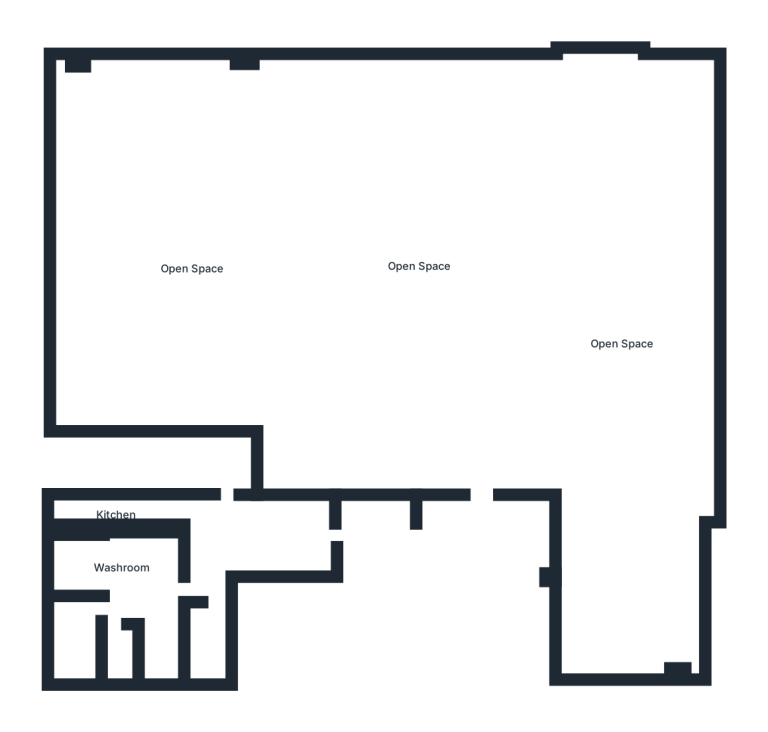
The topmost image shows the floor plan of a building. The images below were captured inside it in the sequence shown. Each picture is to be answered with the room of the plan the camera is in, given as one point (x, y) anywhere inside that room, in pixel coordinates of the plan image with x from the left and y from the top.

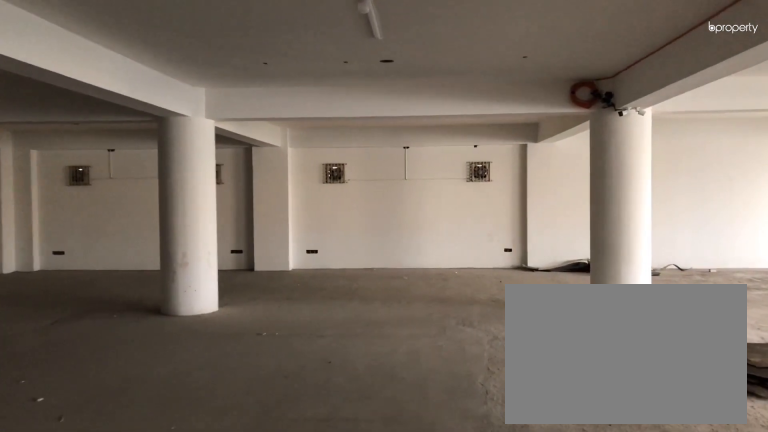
(421, 263)
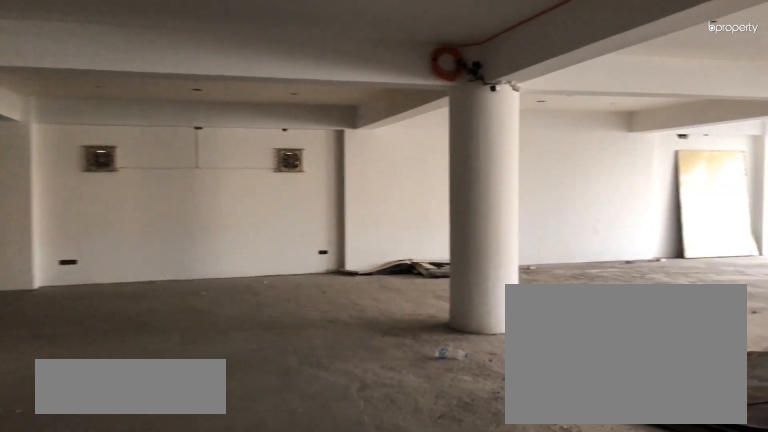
(421, 263)
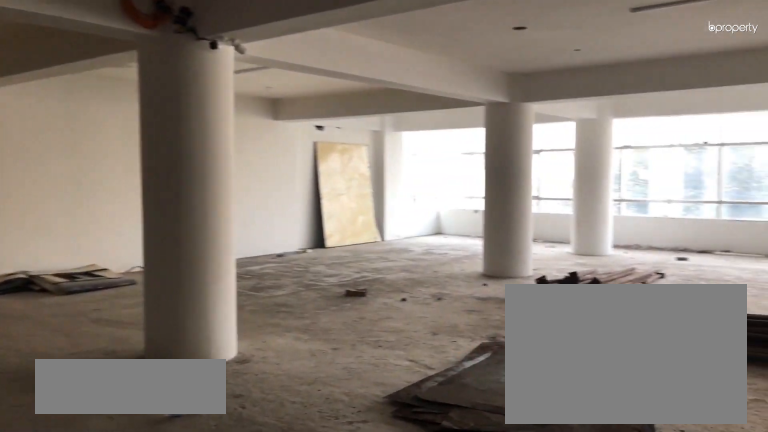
(421, 263)
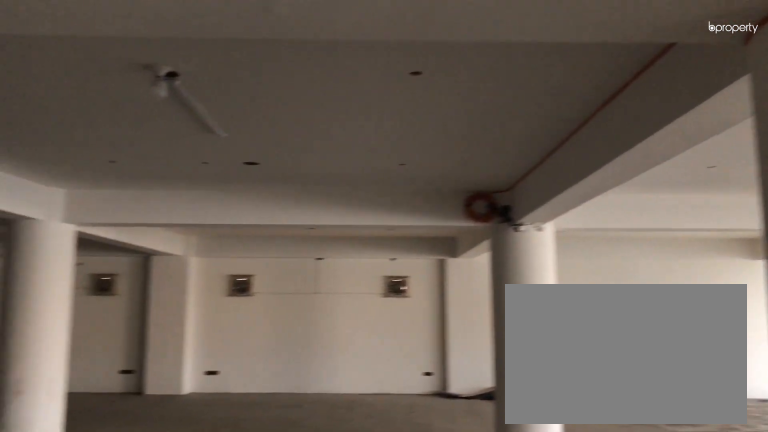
(192, 268)
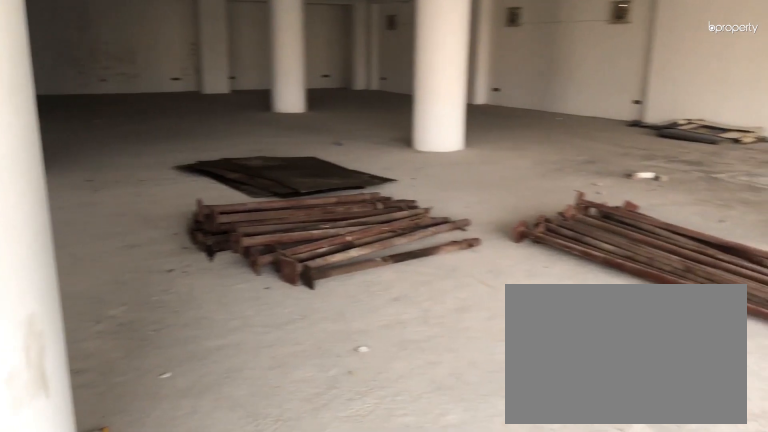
(626, 342)
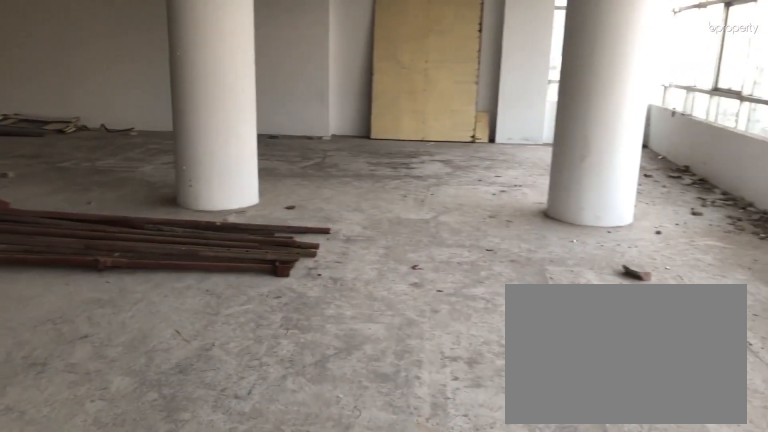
(626, 342)
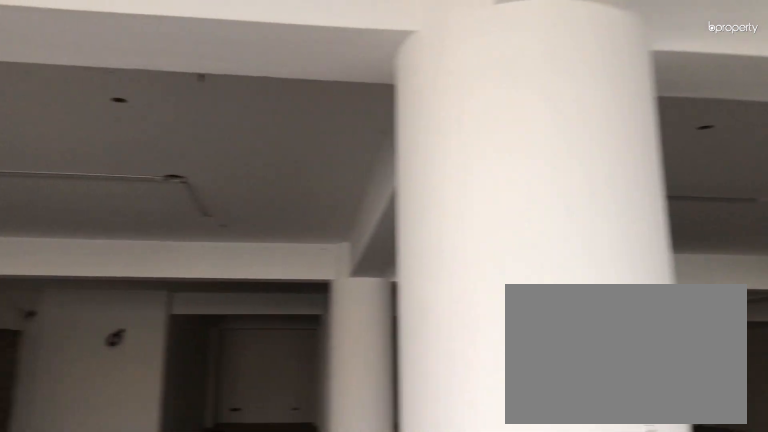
(626, 342)
